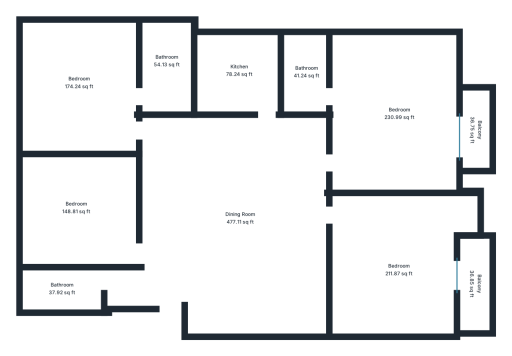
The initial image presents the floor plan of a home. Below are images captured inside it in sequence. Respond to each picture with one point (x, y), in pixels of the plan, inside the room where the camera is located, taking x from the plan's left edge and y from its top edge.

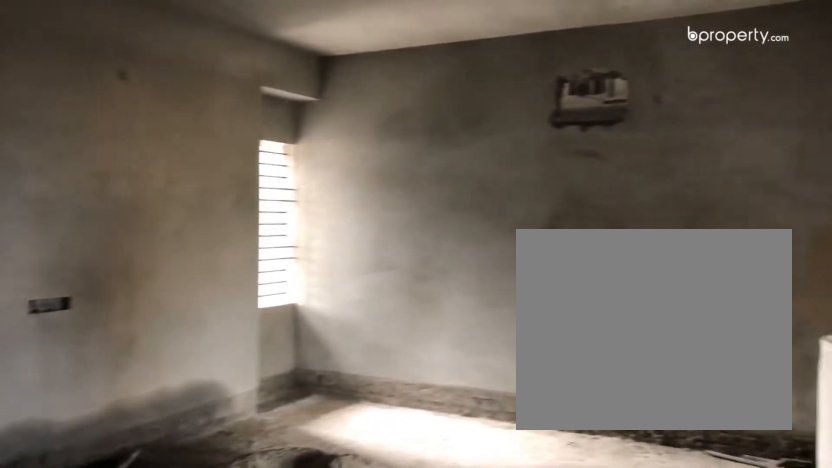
(241, 220)
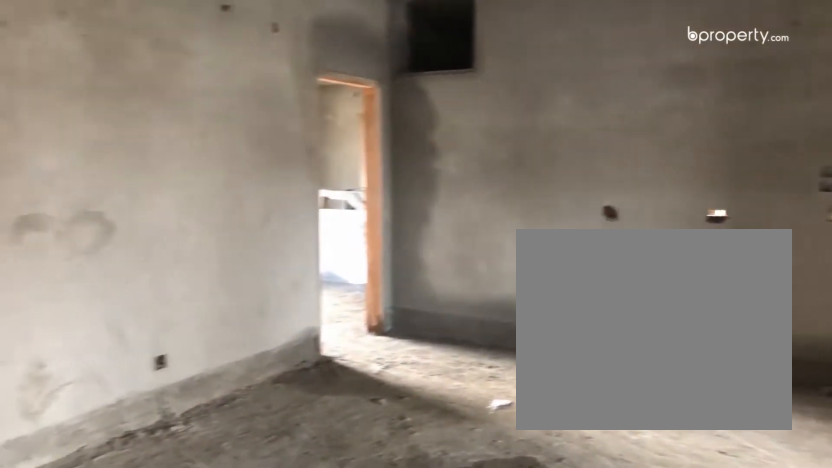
(241, 220)
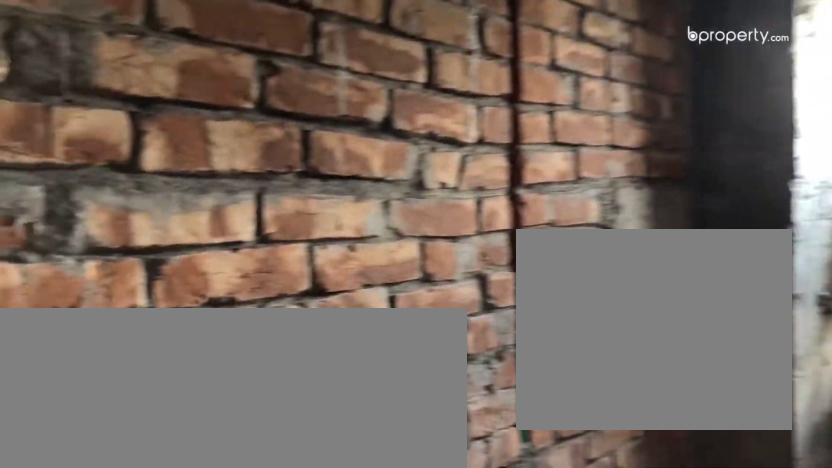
(59, 288)
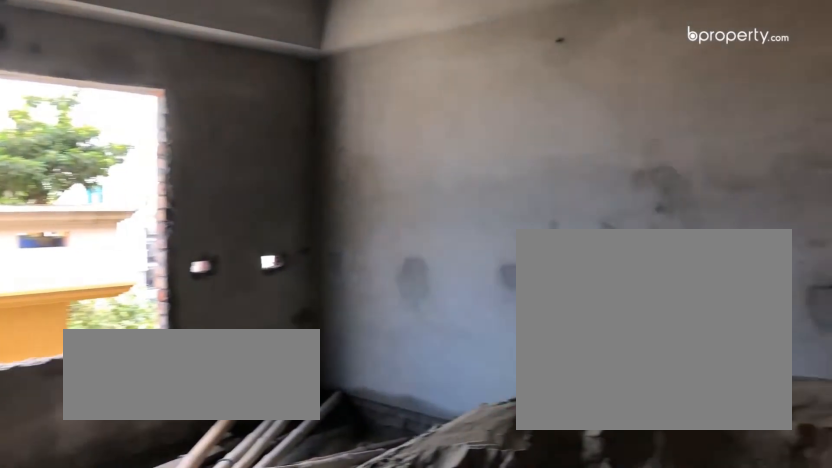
(78, 212)
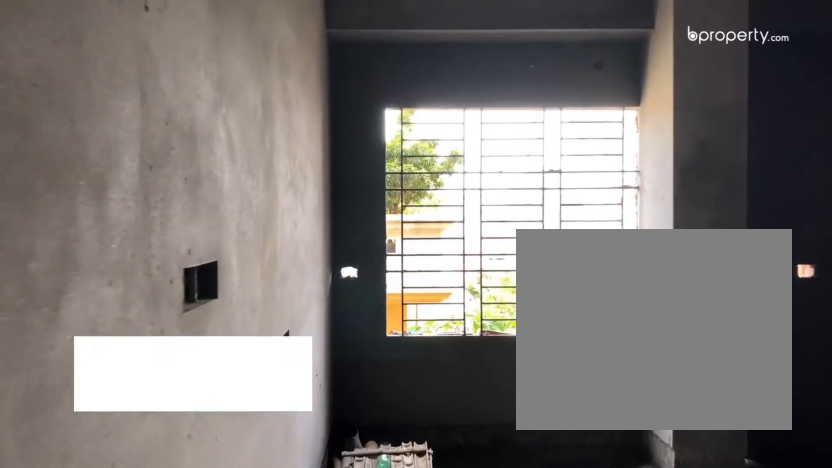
(80, 83)
